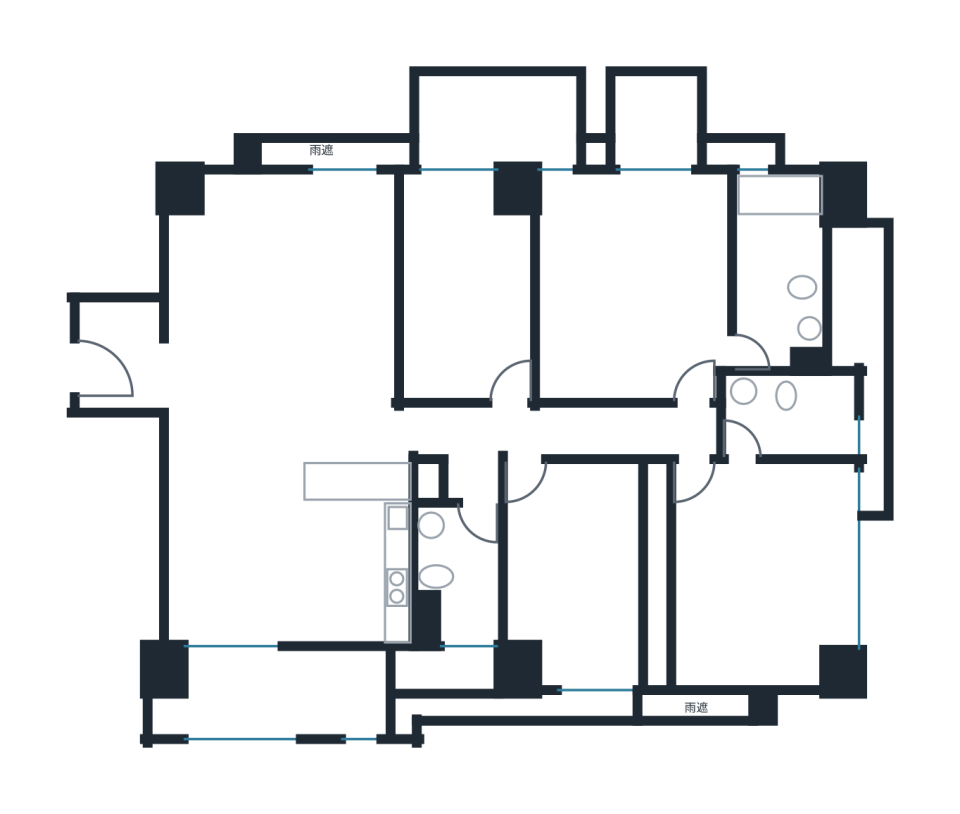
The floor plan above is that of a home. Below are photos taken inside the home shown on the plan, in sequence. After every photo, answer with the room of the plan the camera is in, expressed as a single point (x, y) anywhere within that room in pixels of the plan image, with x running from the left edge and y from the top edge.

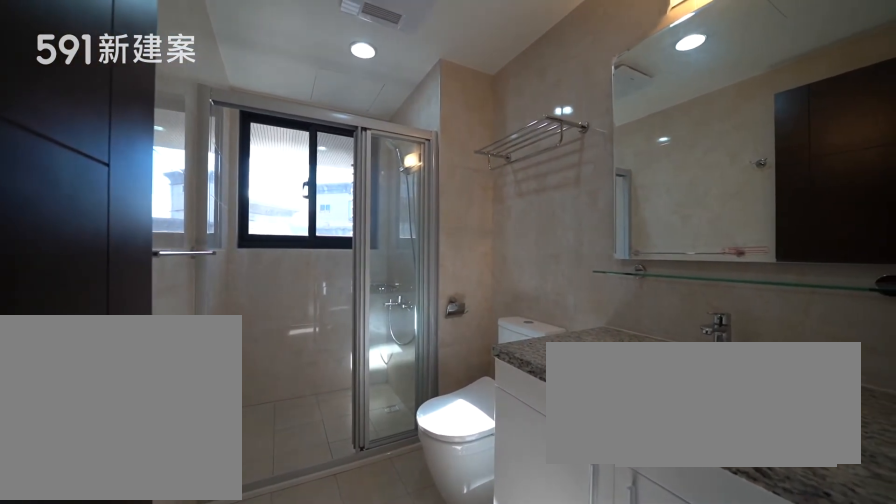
(455, 584)
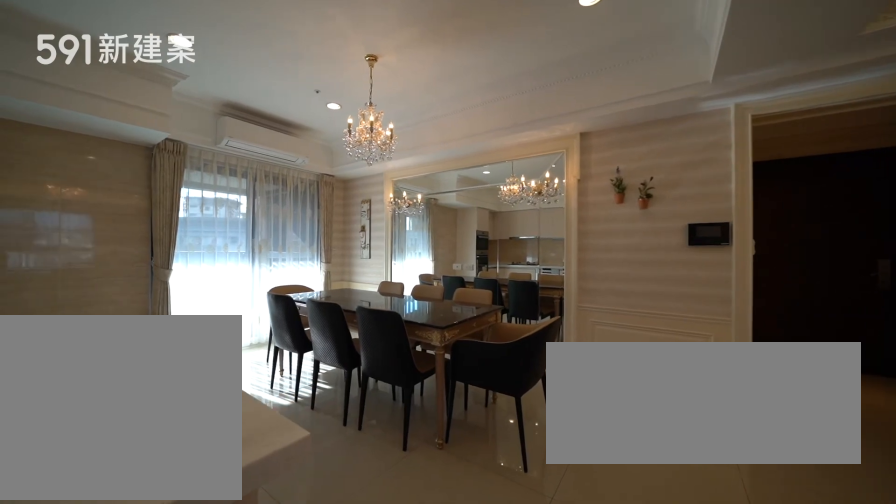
(231, 557)
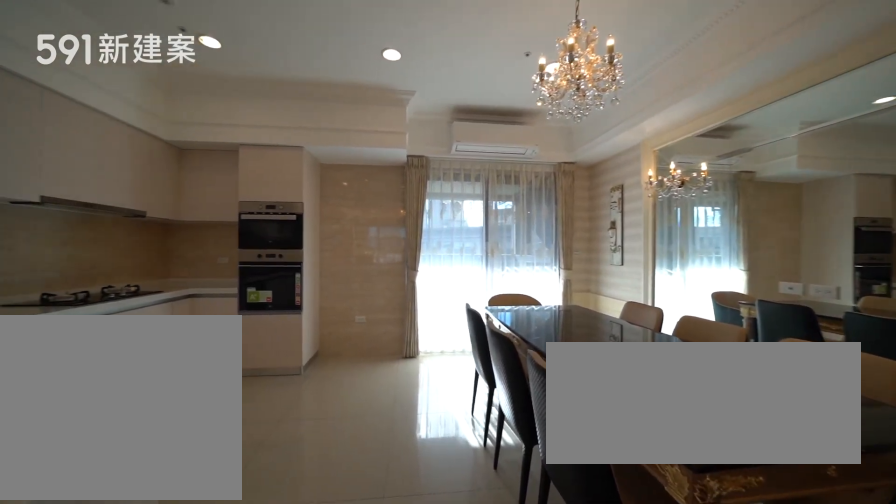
(231, 557)
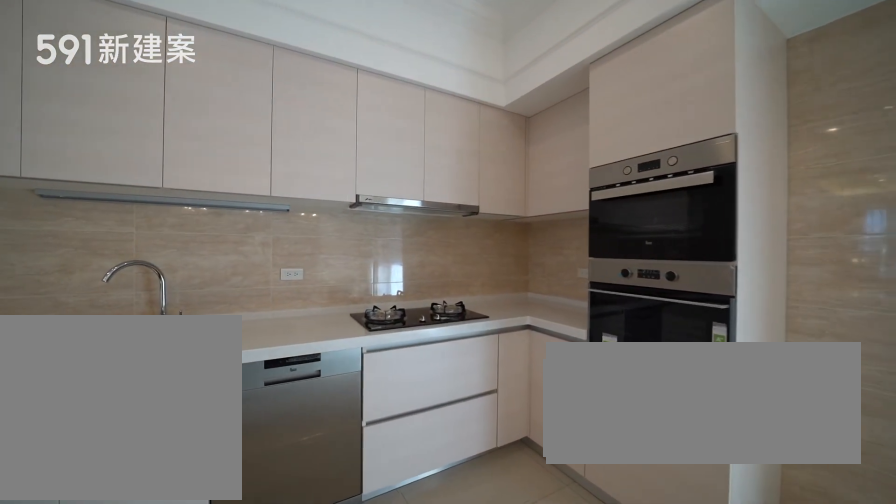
(349, 559)
